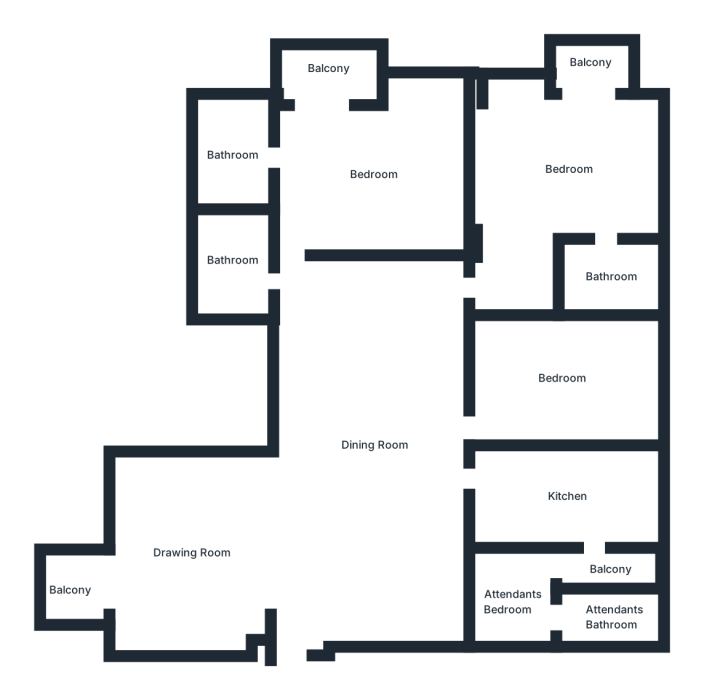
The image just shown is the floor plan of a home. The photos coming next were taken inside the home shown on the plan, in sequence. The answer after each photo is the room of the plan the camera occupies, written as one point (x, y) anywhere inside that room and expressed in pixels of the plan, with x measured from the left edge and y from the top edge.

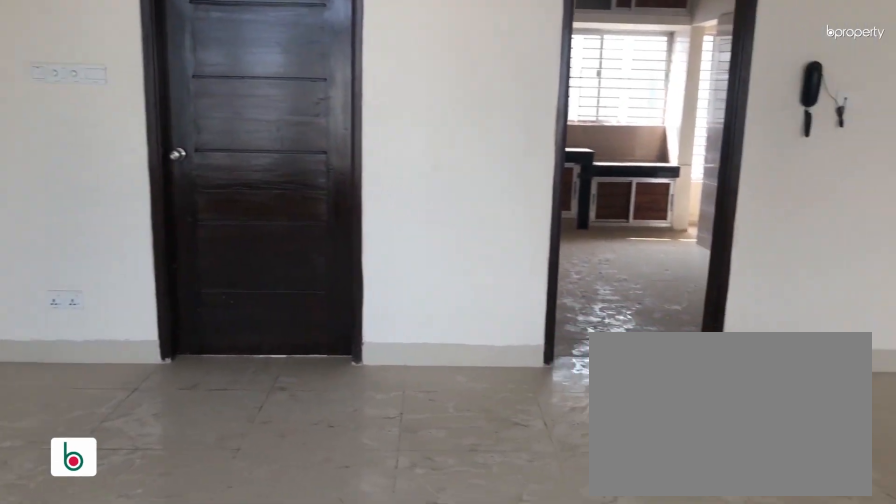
(373, 445)
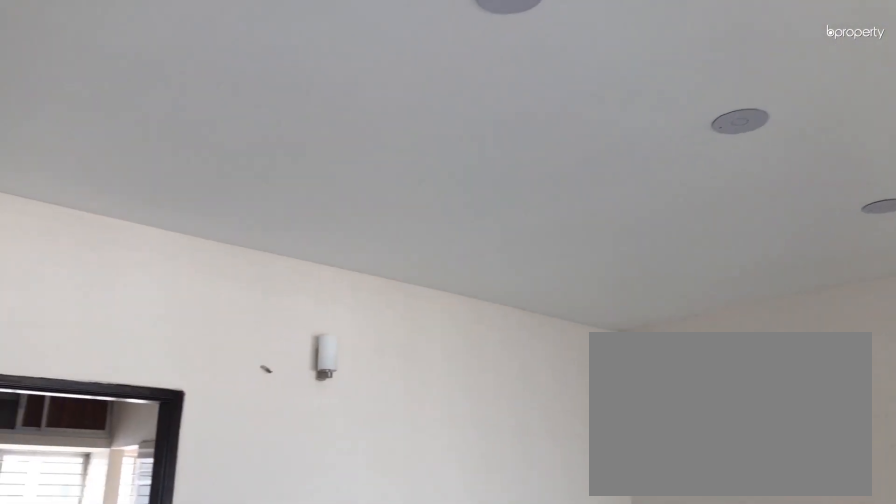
(373, 445)
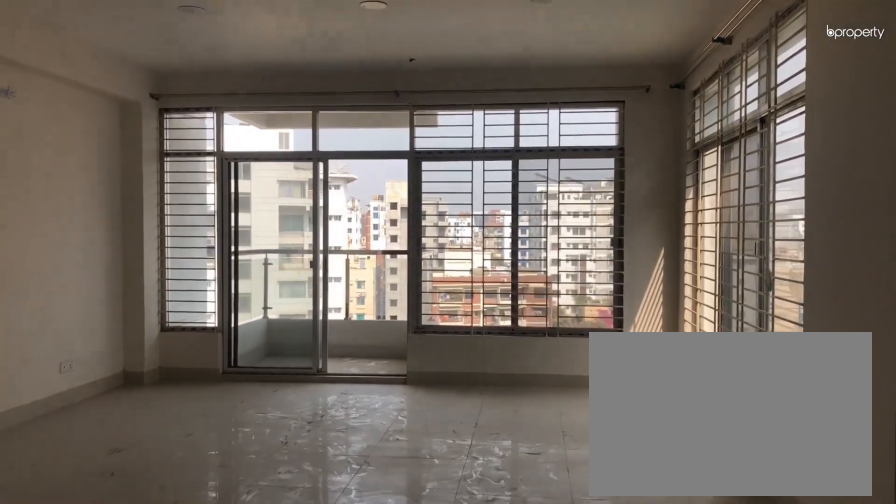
(252, 550)
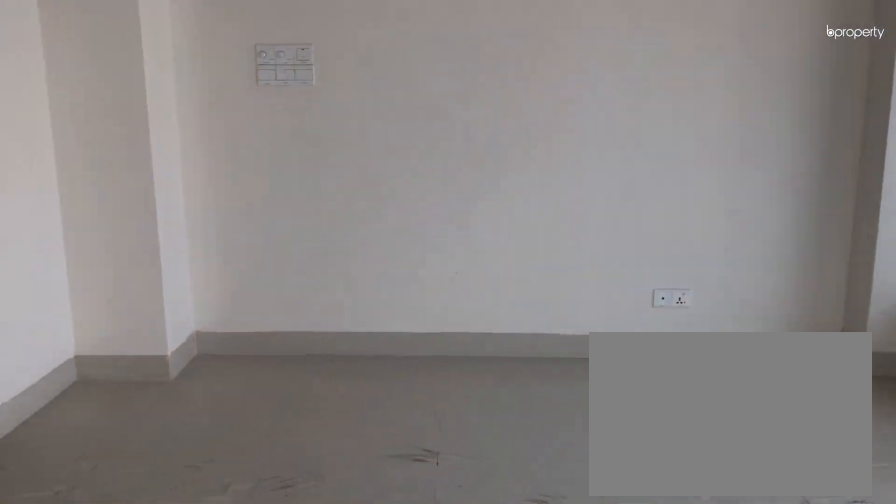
(180, 554)
